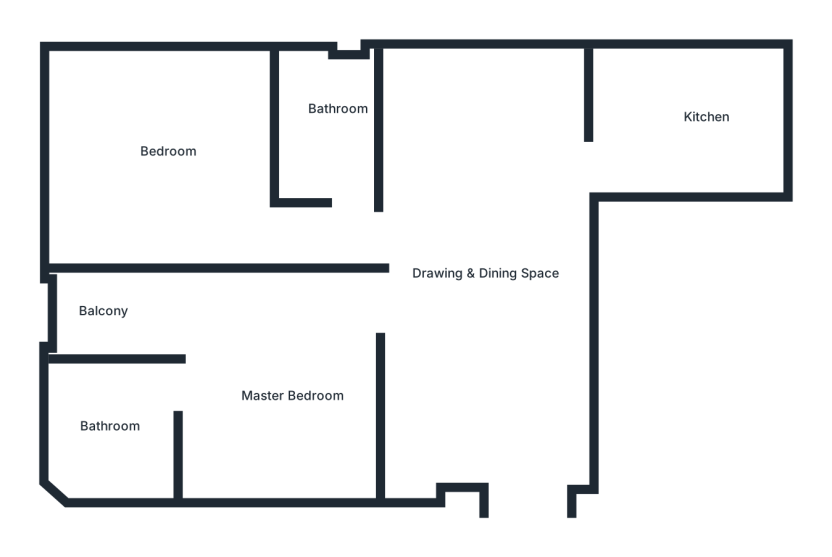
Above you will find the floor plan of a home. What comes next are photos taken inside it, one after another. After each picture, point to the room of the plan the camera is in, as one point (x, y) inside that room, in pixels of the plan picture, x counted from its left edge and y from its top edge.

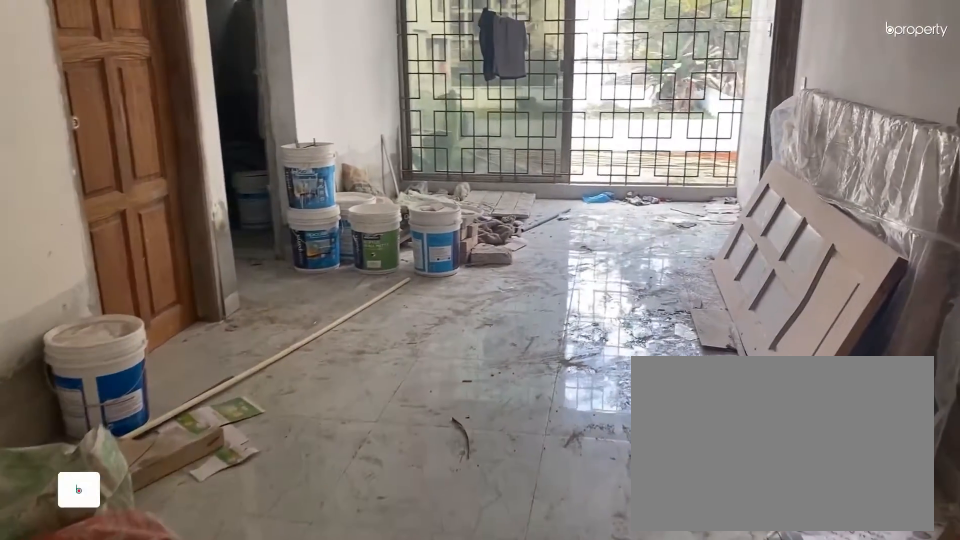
(523, 439)
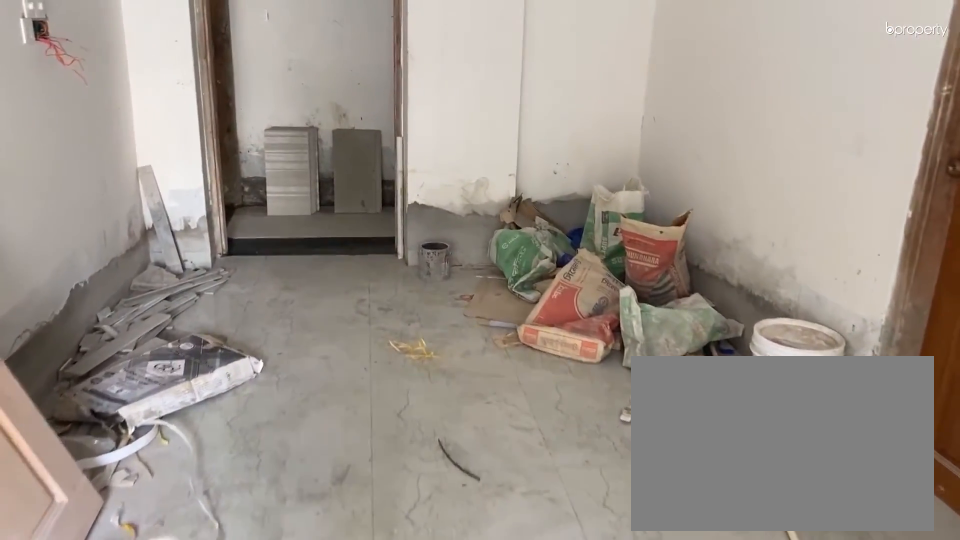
(494, 310)
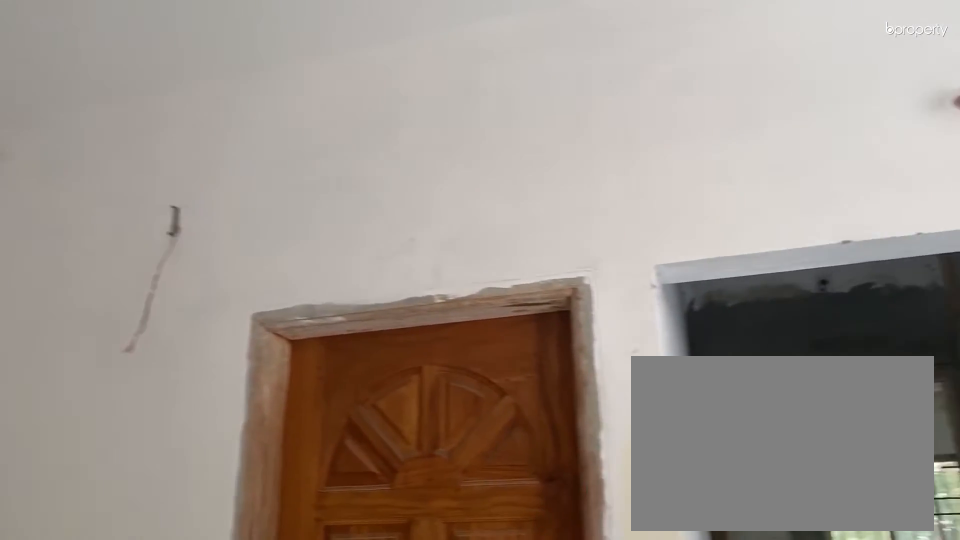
(494, 310)
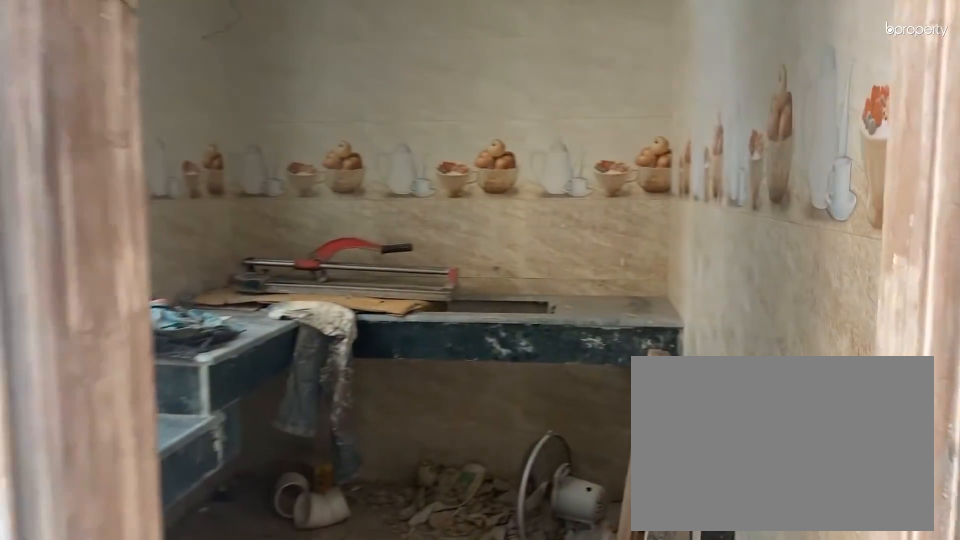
(606, 158)
